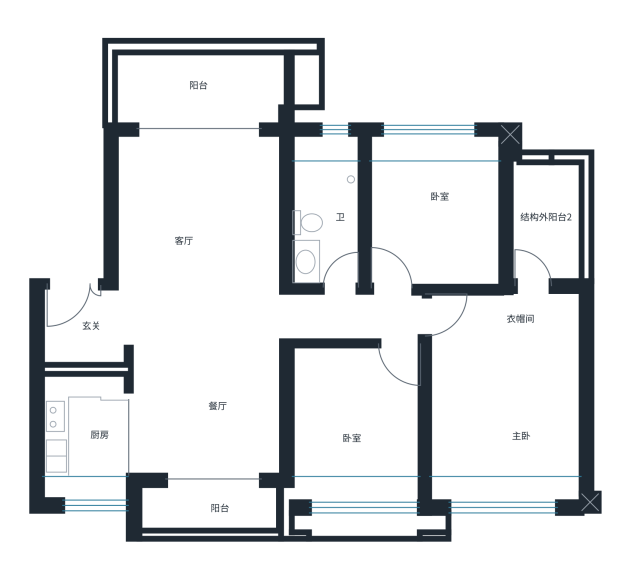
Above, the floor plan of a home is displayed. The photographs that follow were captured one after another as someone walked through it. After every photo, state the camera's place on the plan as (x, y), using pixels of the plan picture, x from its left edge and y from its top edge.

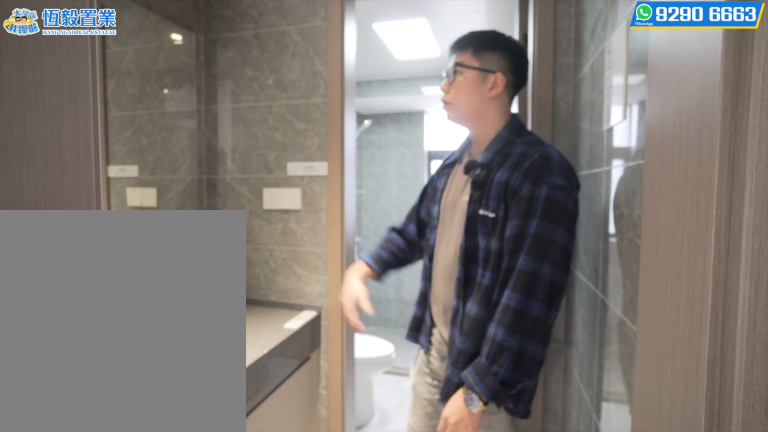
(337, 252)
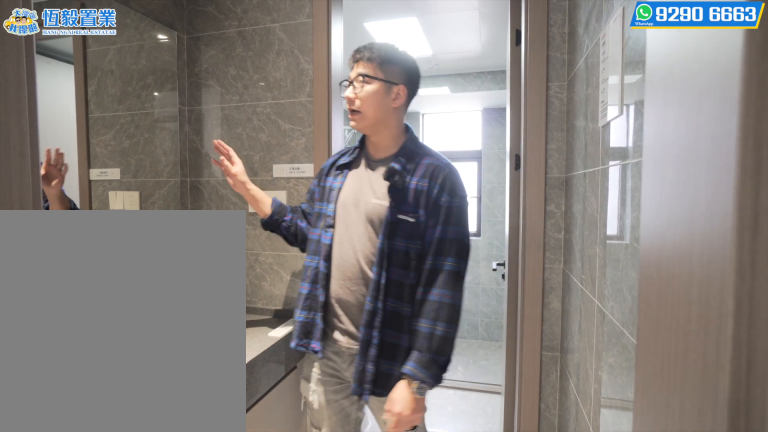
(338, 253)
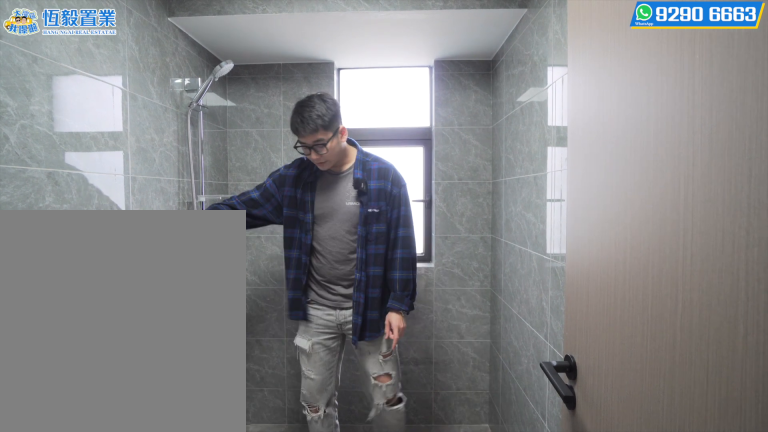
(337, 156)
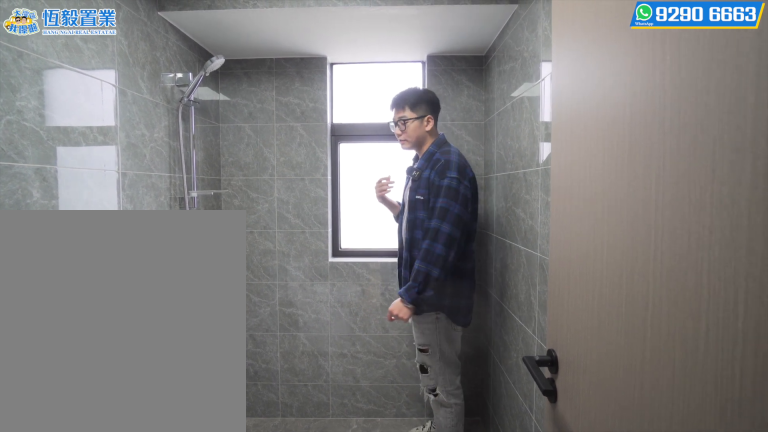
(337, 156)
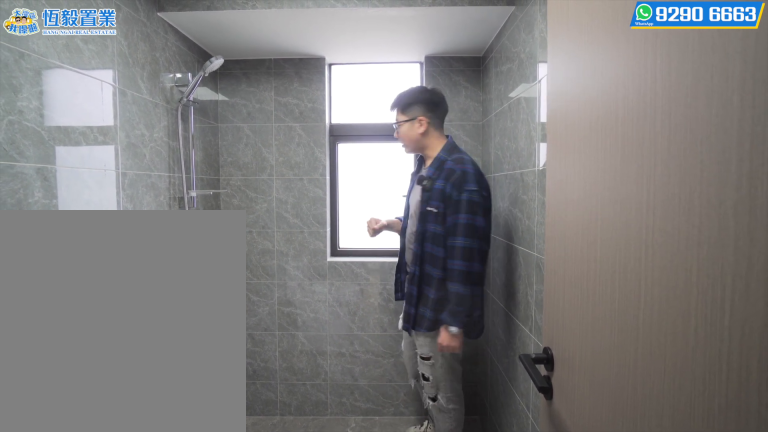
(337, 156)
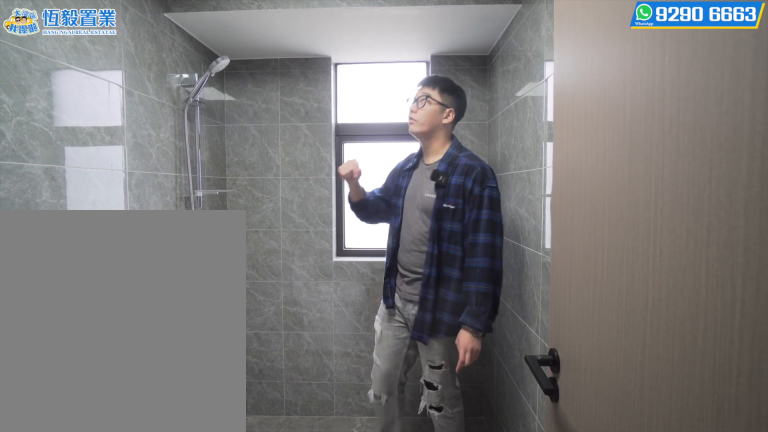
(337, 157)
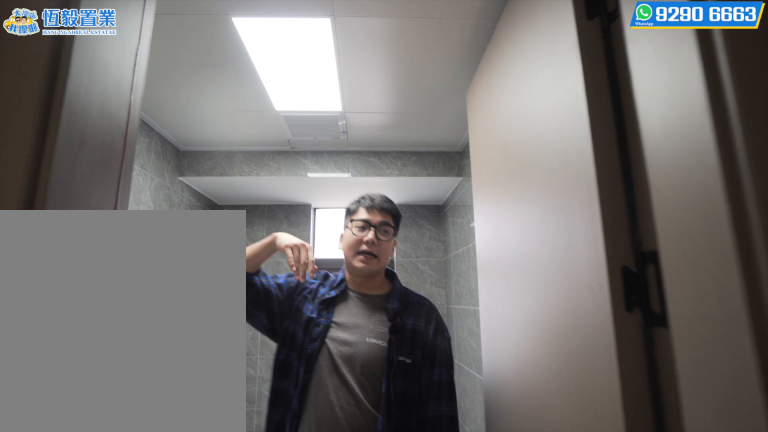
(339, 193)
